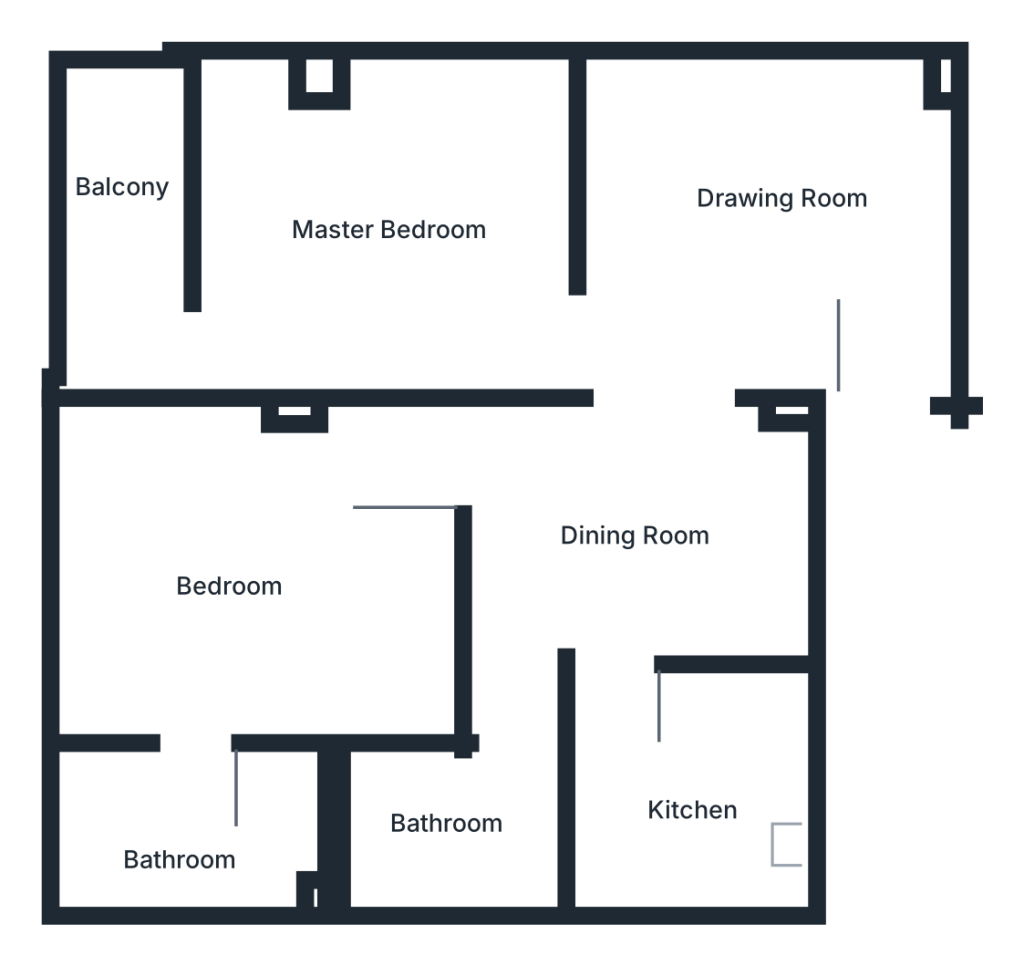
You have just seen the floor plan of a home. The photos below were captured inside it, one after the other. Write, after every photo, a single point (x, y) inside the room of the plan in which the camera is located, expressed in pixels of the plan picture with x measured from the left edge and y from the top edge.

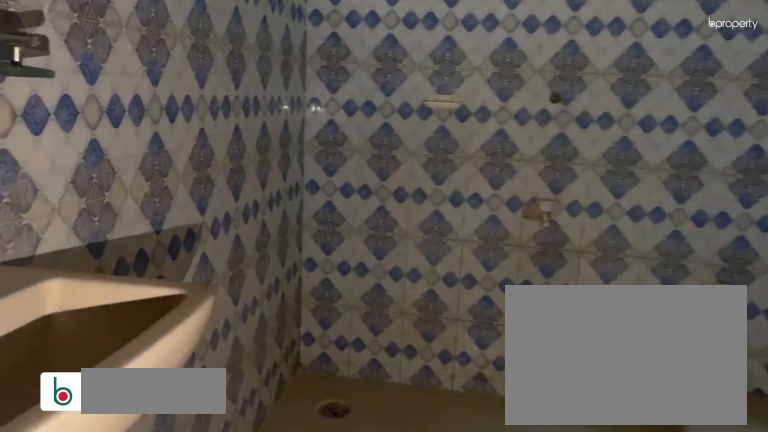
(475, 810)
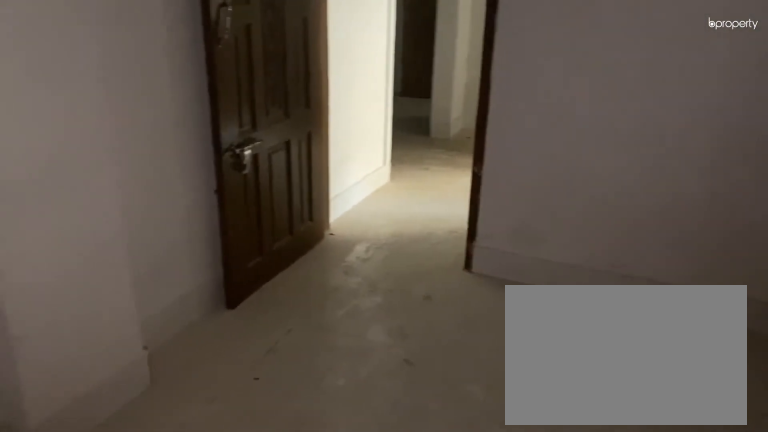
(275, 602)
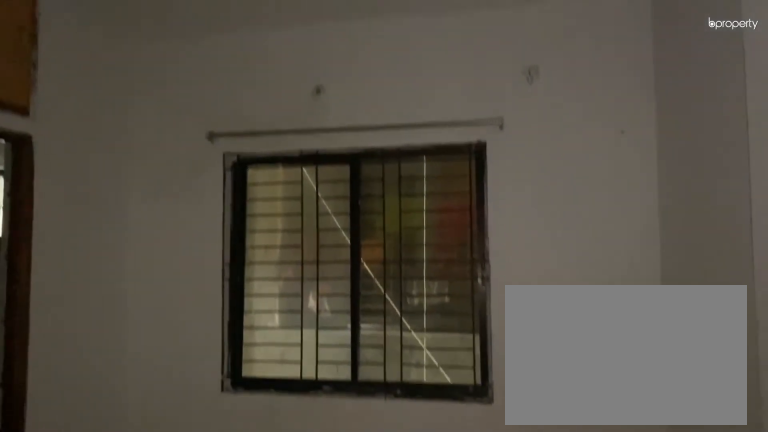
(275, 602)
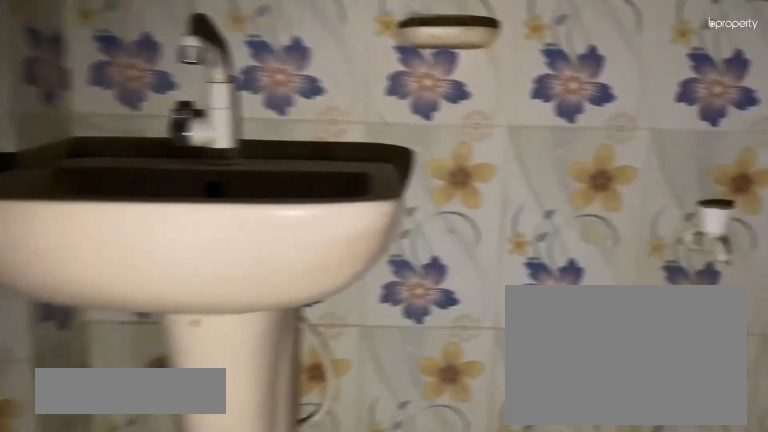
(203, 816)
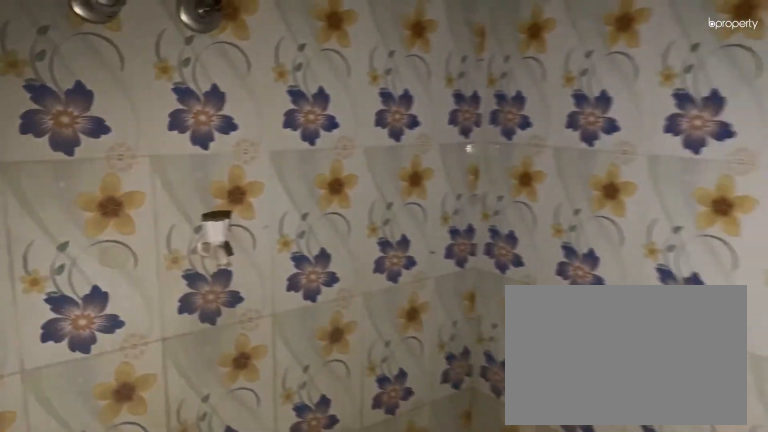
(203, 816)
